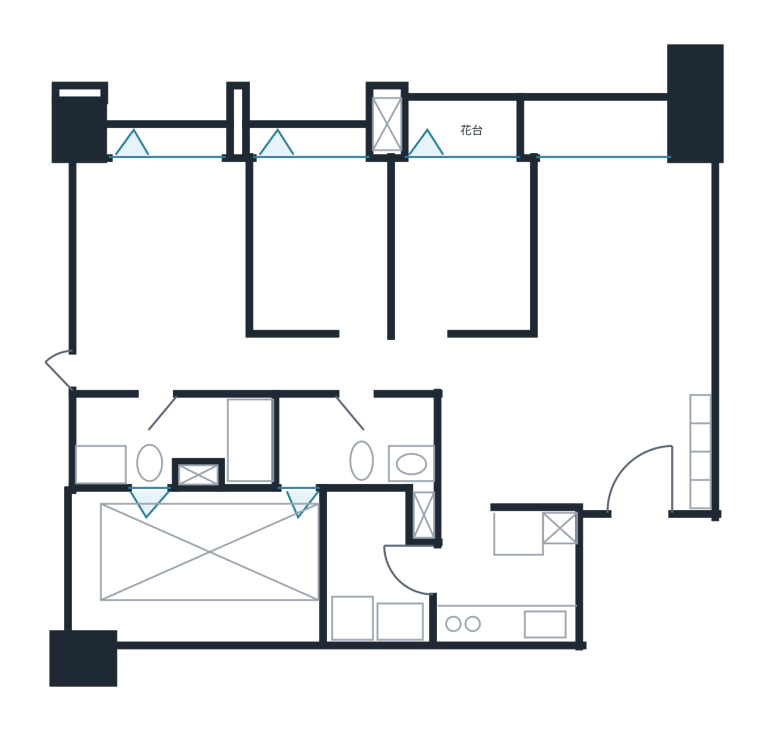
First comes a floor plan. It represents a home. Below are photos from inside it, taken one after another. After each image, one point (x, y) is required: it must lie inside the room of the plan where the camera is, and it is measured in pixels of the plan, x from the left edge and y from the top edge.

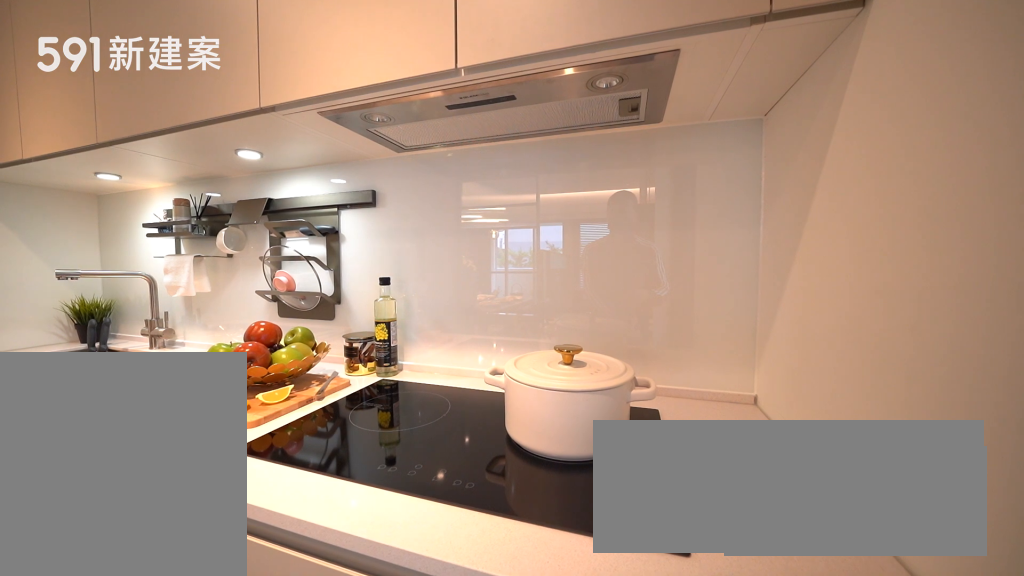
(512, 577)
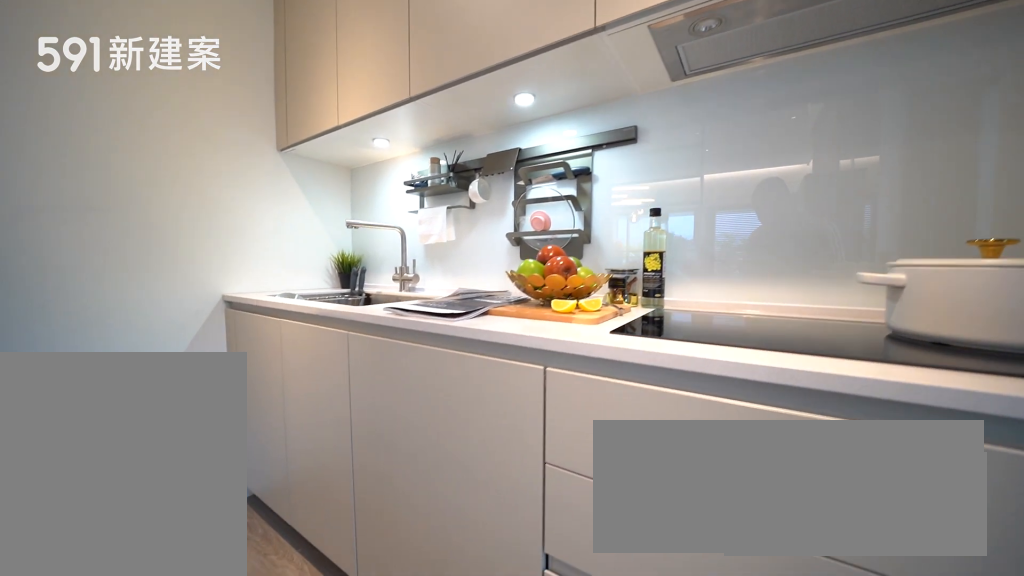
(512, 577)
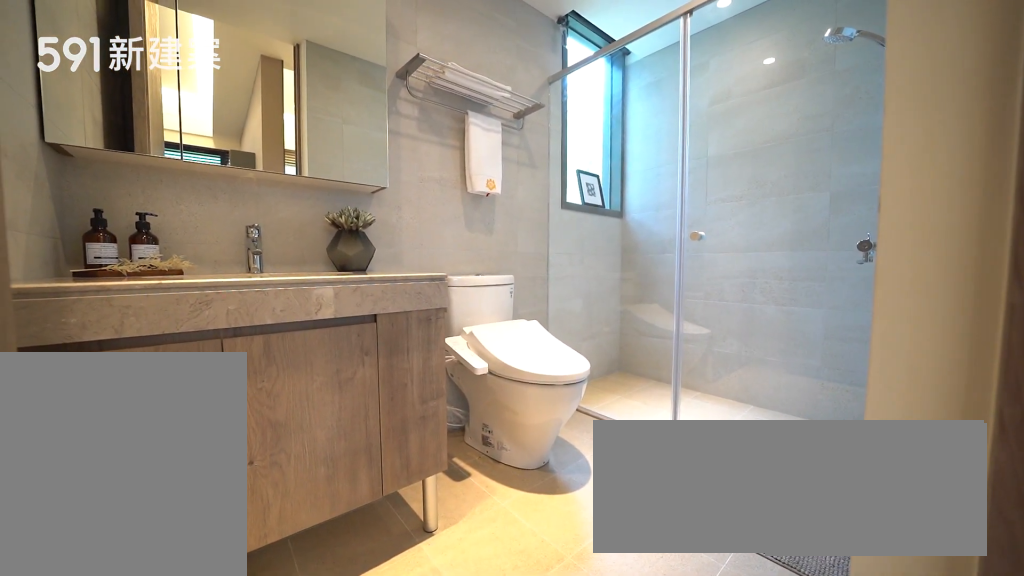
(352, 441)
